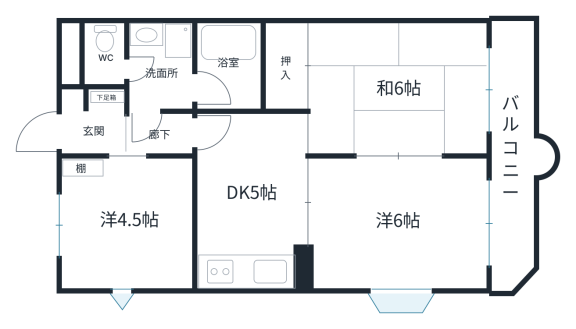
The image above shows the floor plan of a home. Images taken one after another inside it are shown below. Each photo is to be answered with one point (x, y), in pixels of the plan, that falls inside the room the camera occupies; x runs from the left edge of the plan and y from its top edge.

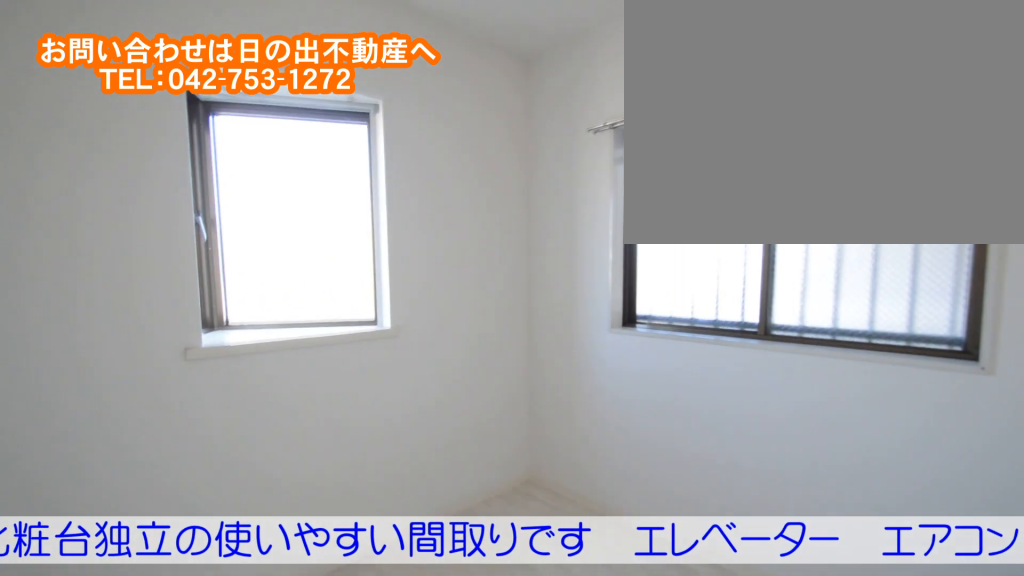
(128, 248)
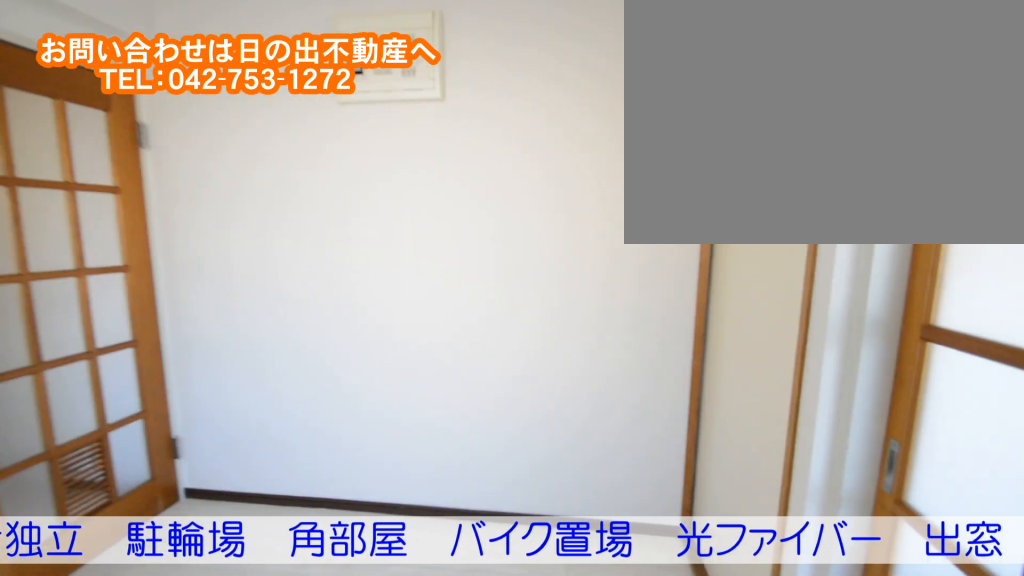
(258, 218)
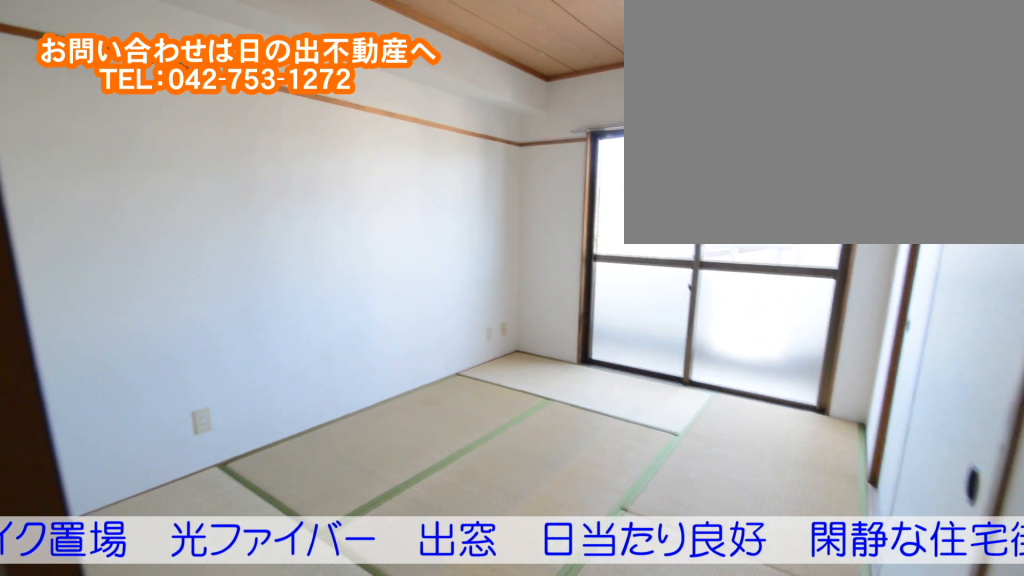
(394, 113)
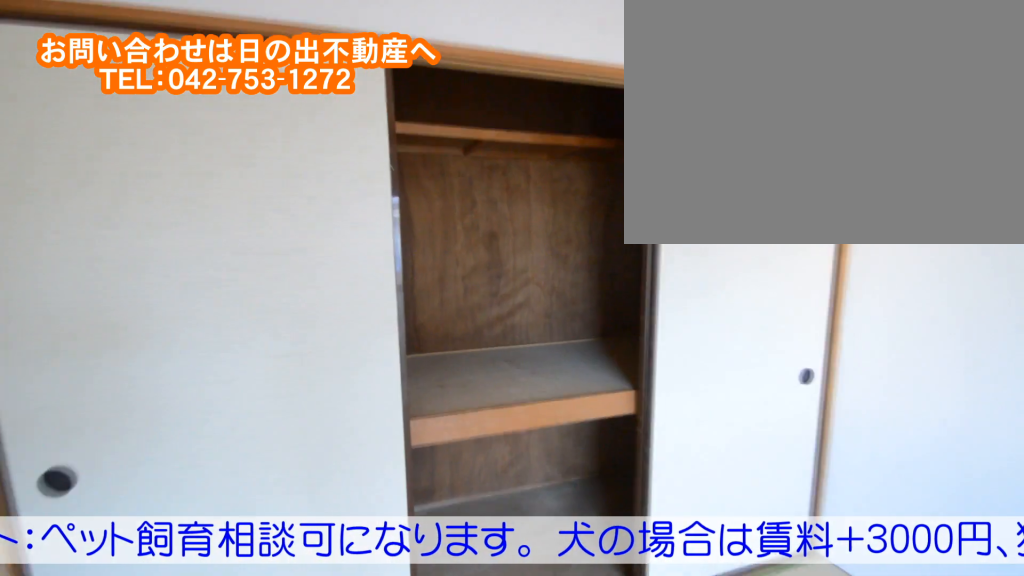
(394, 113)
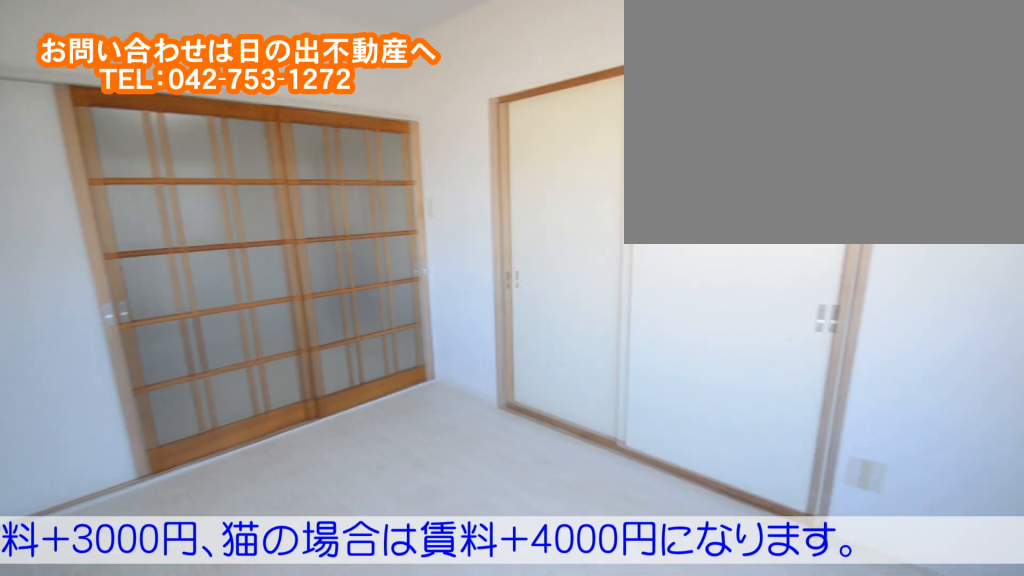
(403, 239)
